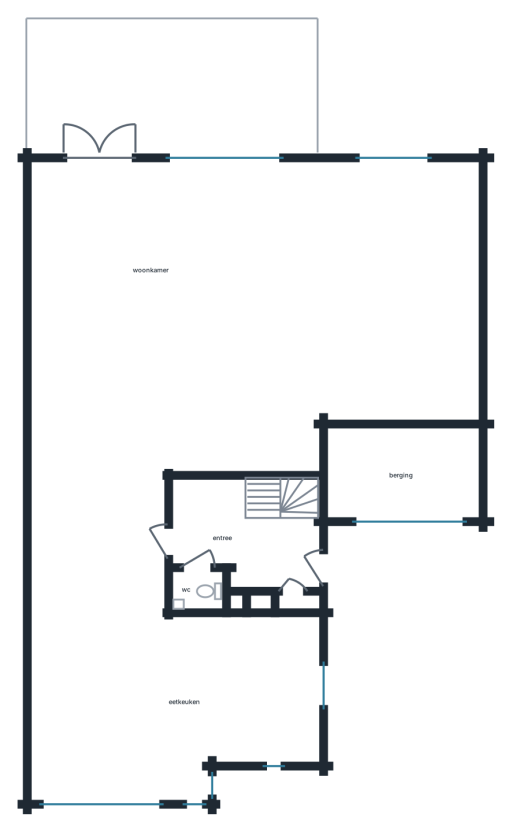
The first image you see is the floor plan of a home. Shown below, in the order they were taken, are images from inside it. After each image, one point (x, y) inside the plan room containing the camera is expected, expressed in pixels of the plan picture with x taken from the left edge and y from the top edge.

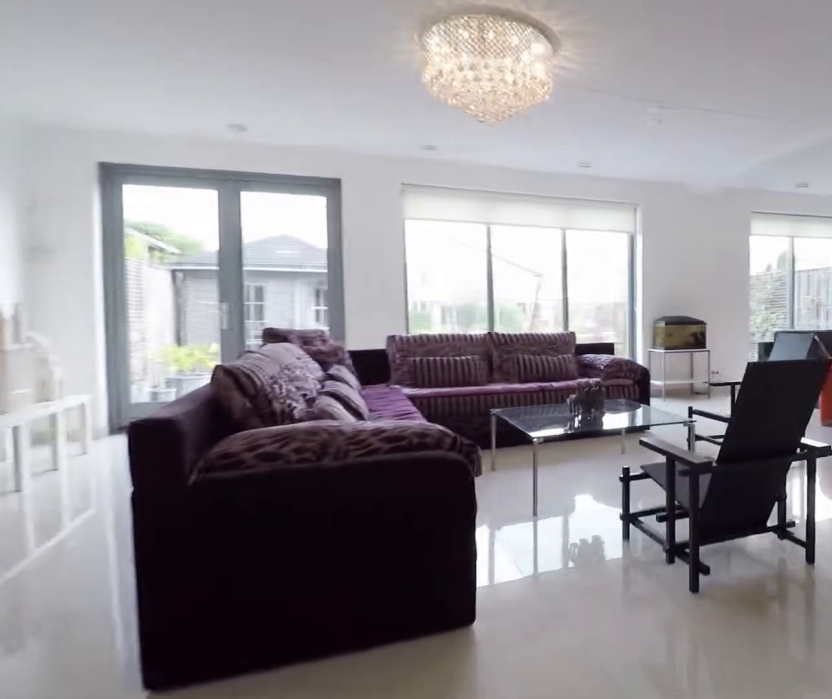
(233, 327)
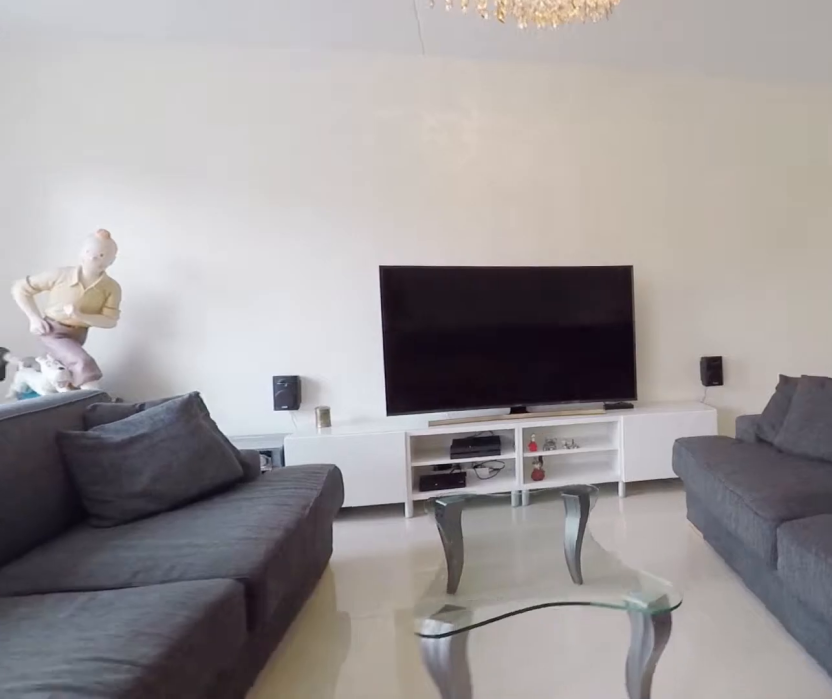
(233, 327)
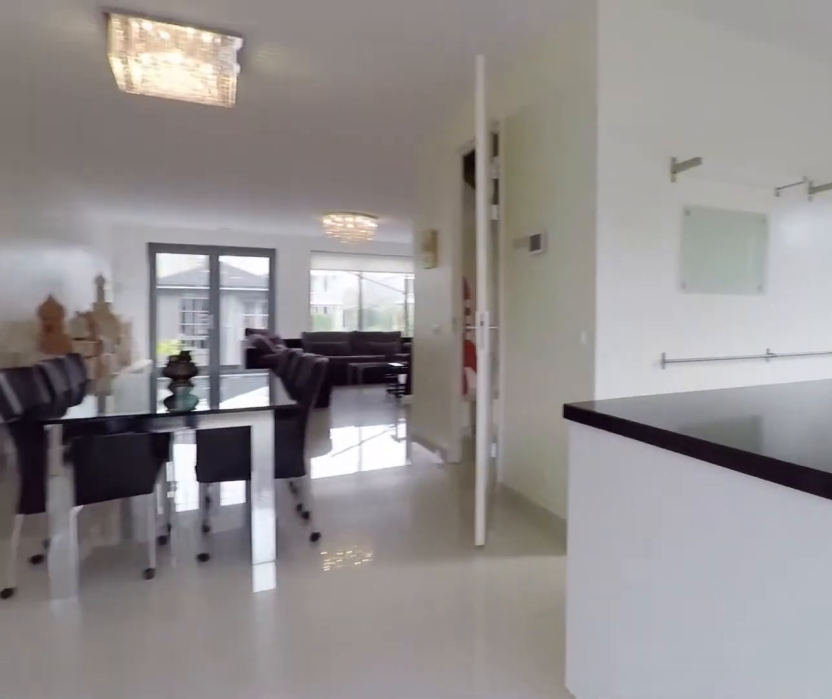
(166, 702)
